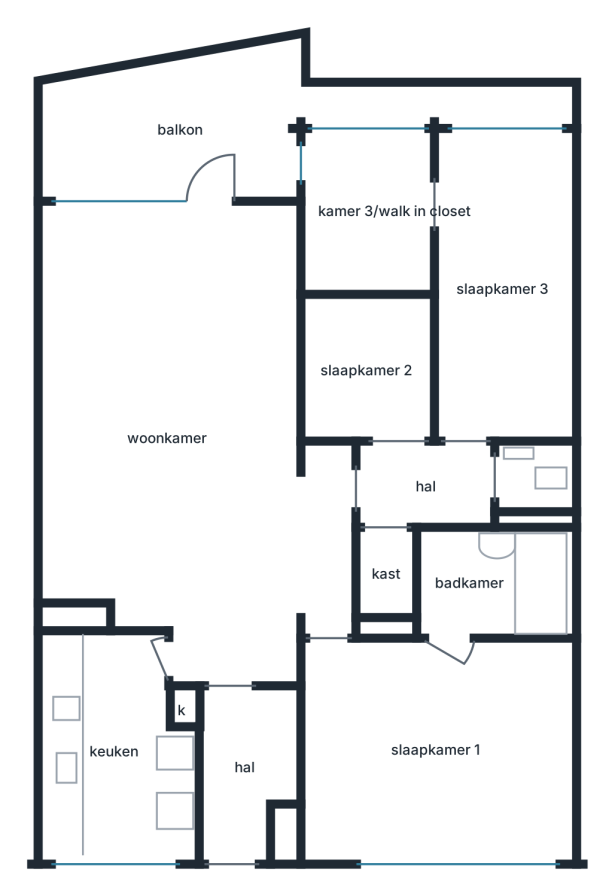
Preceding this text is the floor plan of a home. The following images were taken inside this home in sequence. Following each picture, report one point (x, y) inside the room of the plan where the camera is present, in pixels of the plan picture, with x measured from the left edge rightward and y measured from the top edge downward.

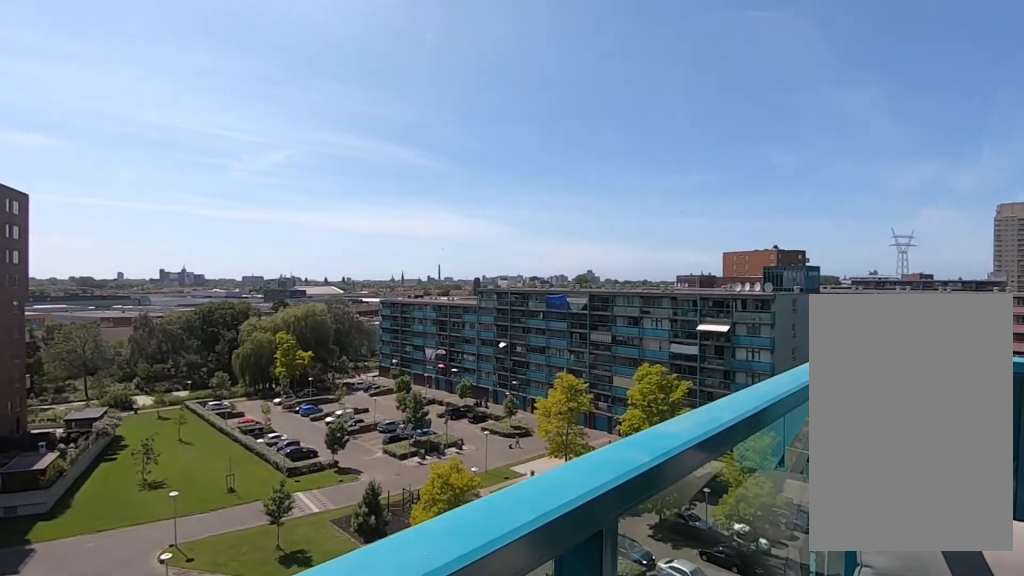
(224, 121)
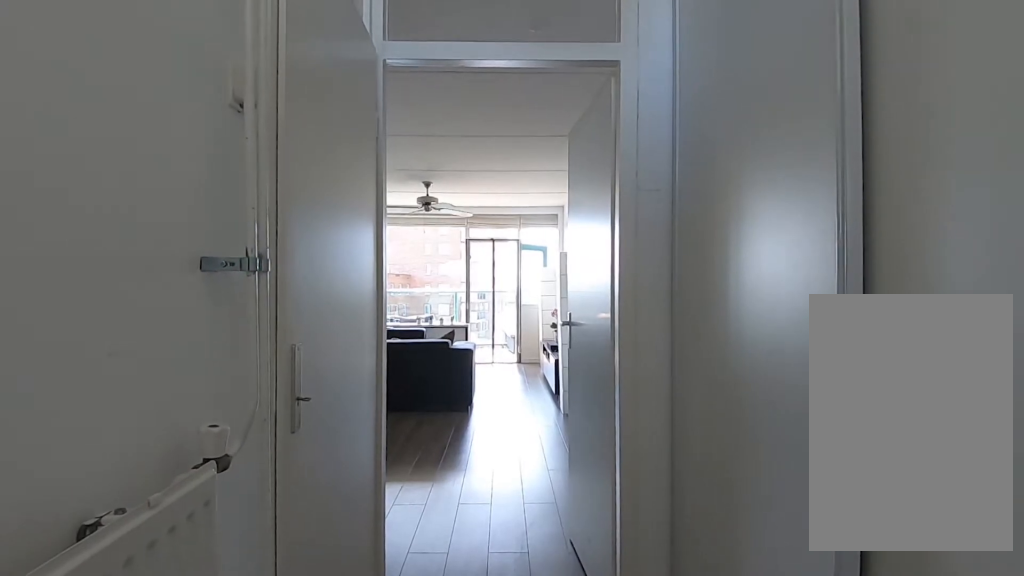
(244, 766)
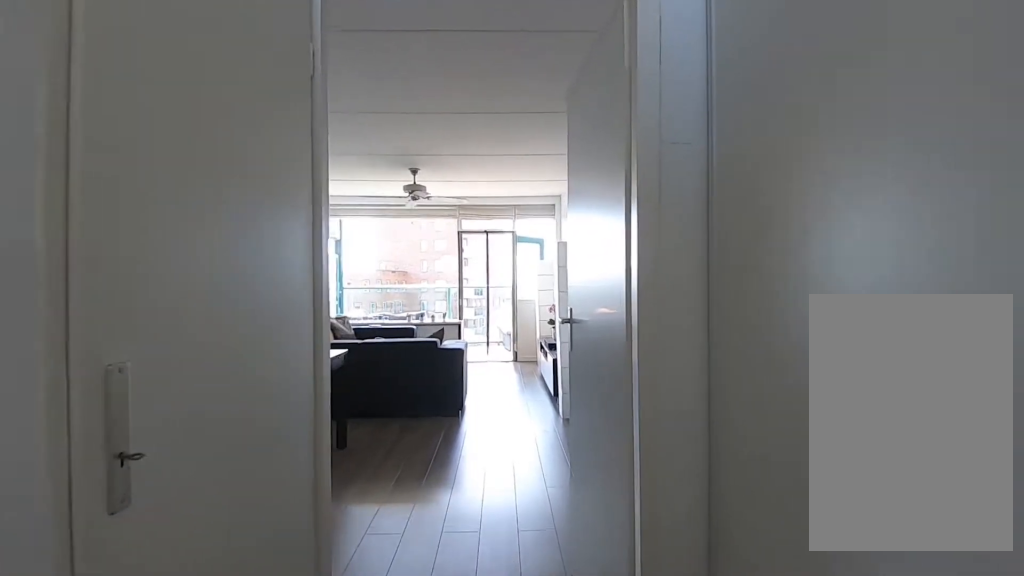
(244, 766)
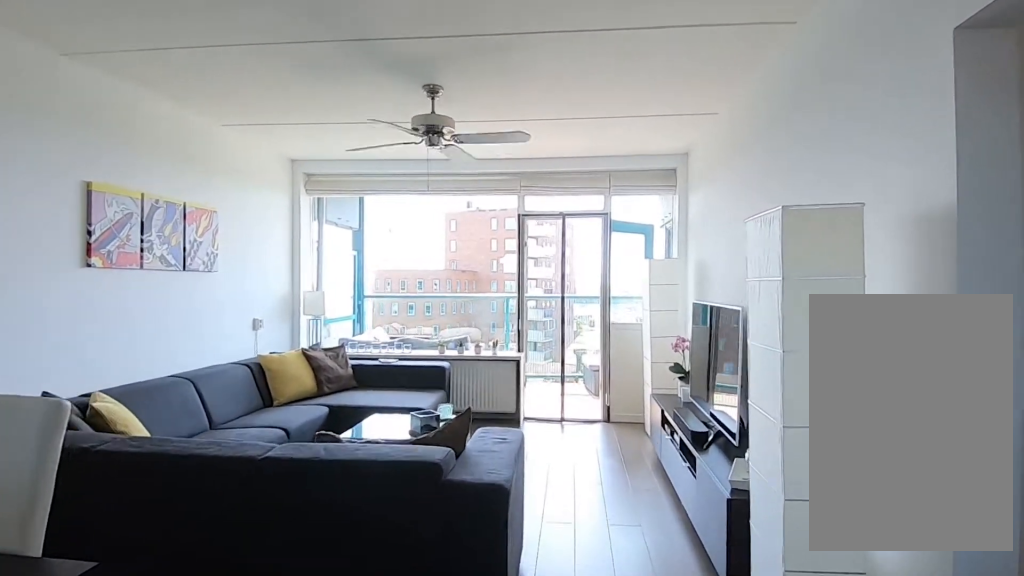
(188, 437)
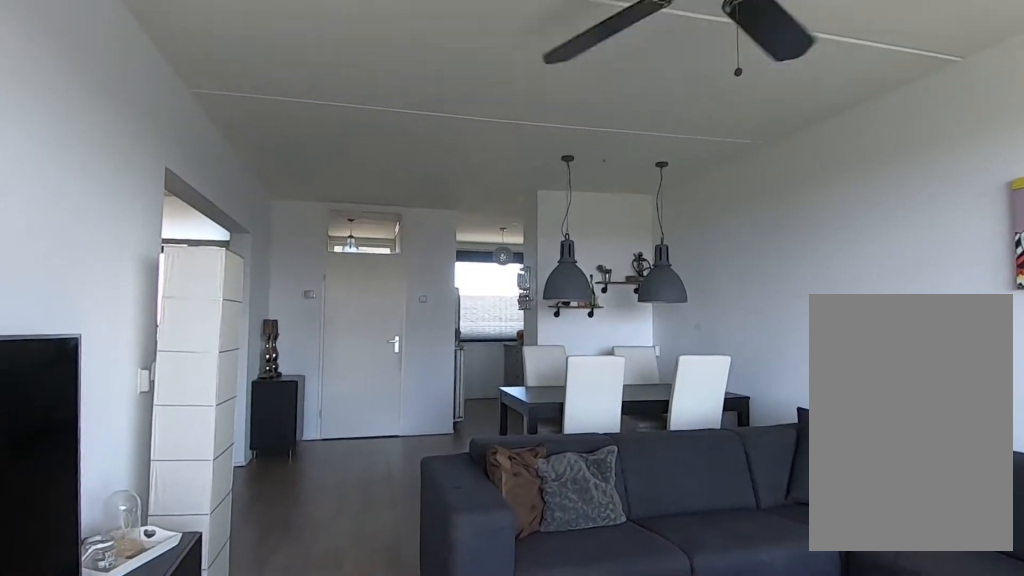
(188, 437)
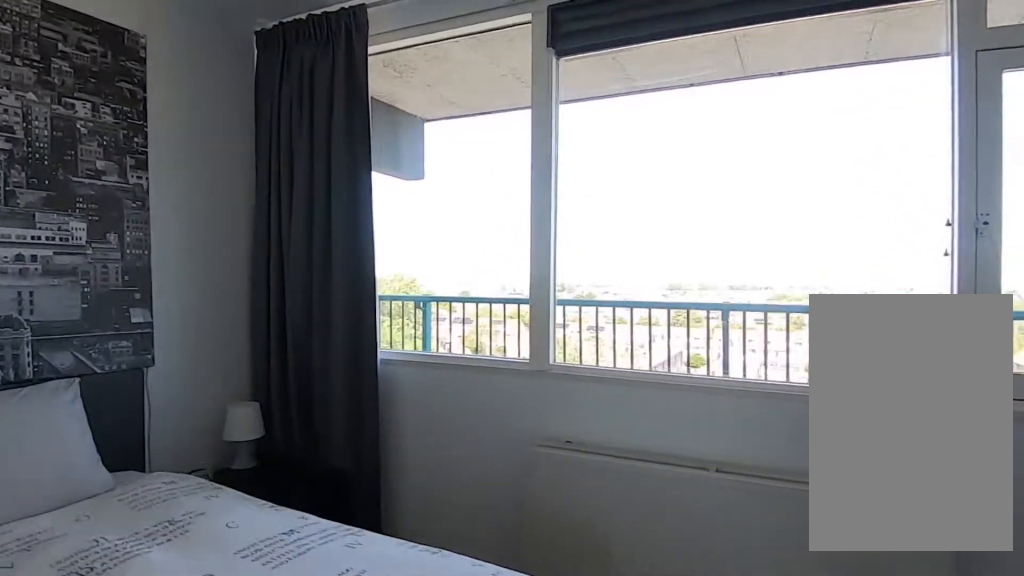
(435, 751)
